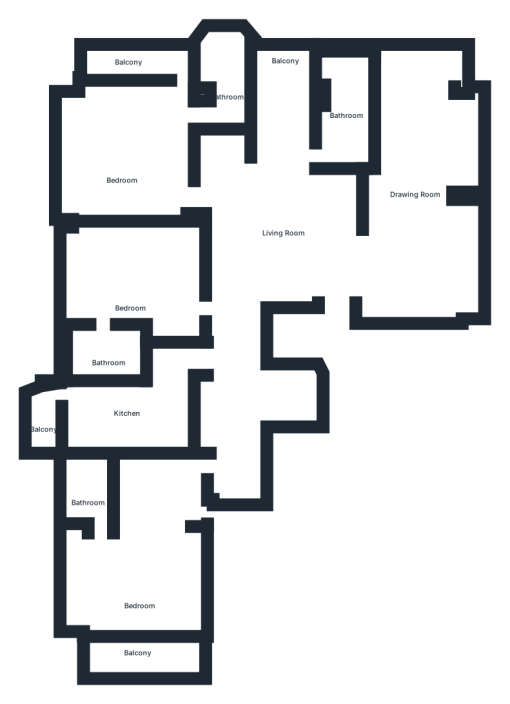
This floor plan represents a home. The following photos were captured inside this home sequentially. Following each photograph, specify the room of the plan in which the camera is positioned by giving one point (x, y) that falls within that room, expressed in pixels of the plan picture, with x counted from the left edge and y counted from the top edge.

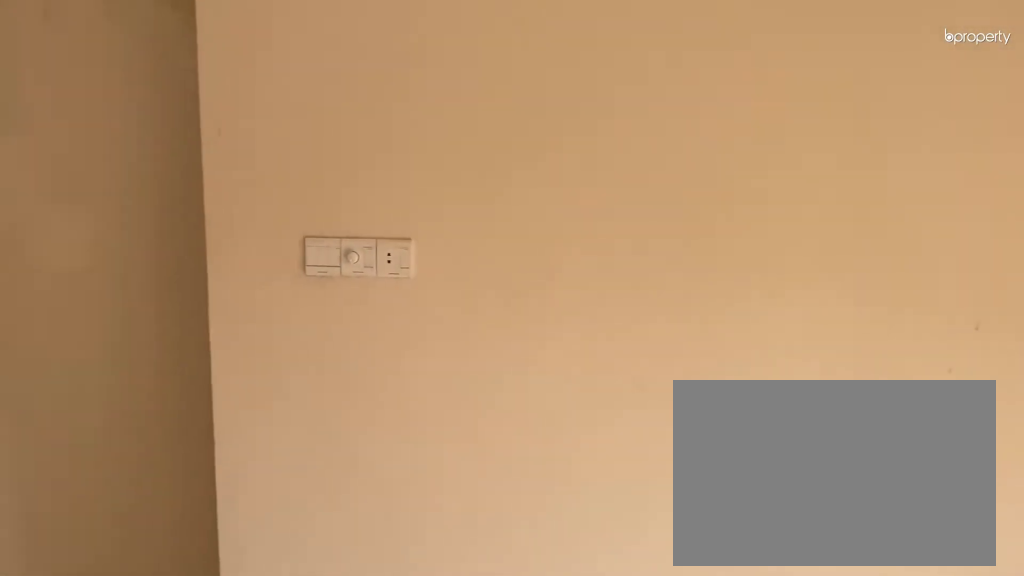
(414, 189)
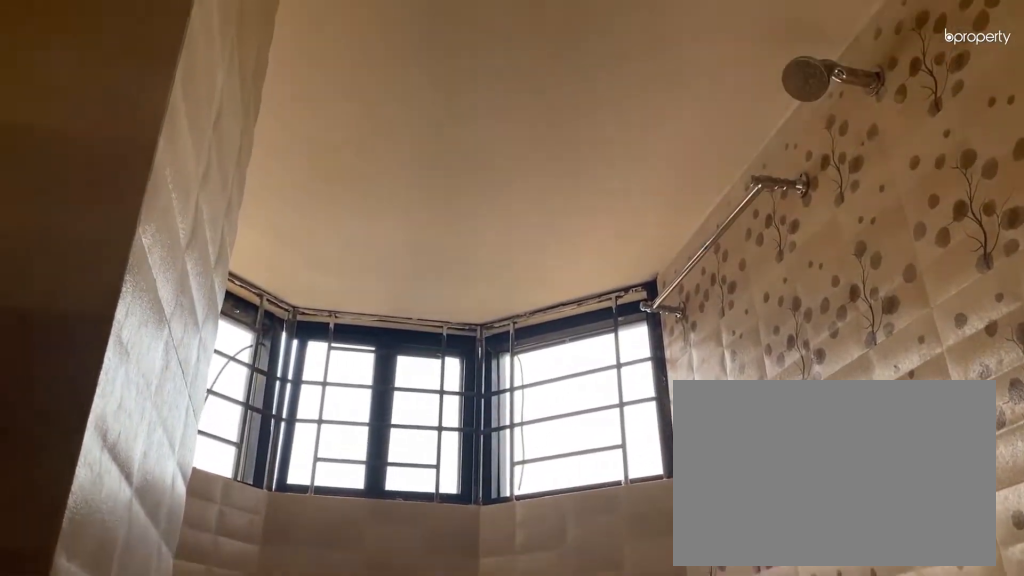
(231, 91)
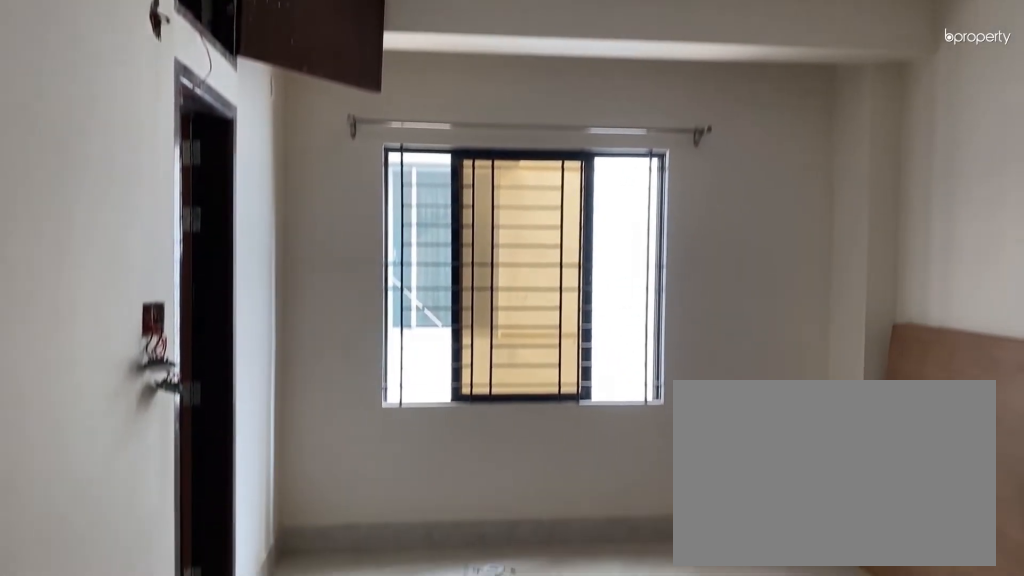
(130, 287)
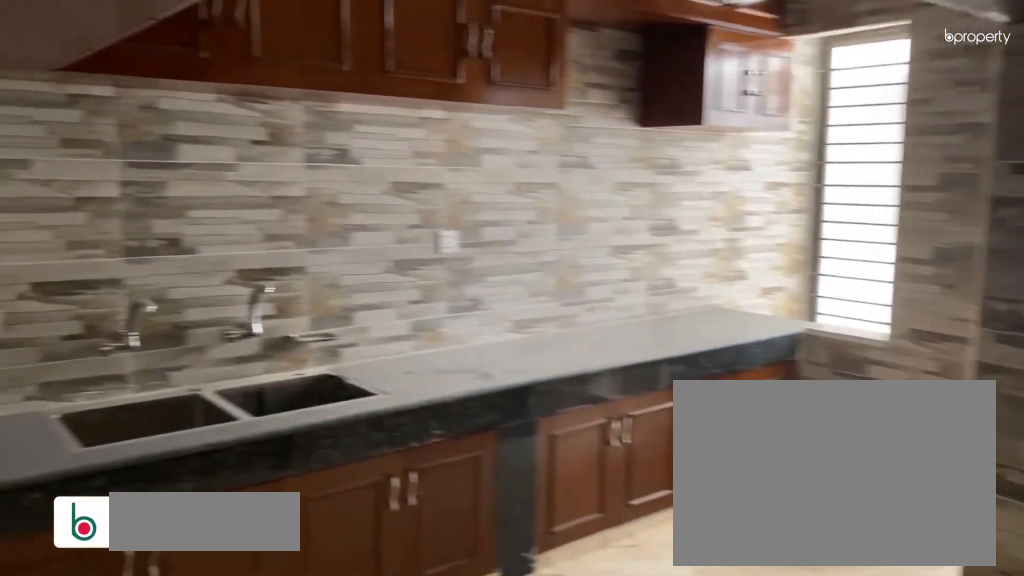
(124, 424)
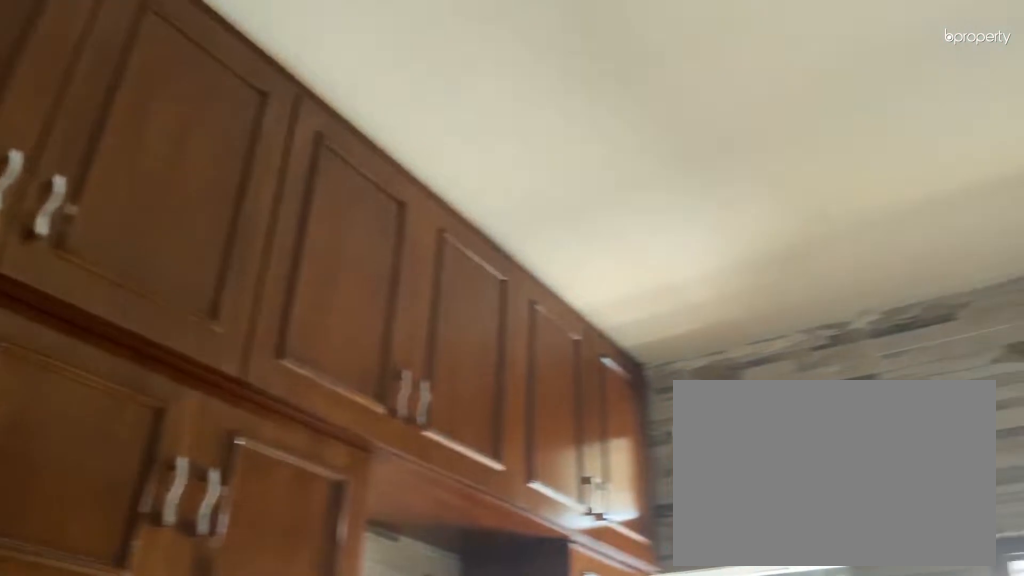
(122, 424)
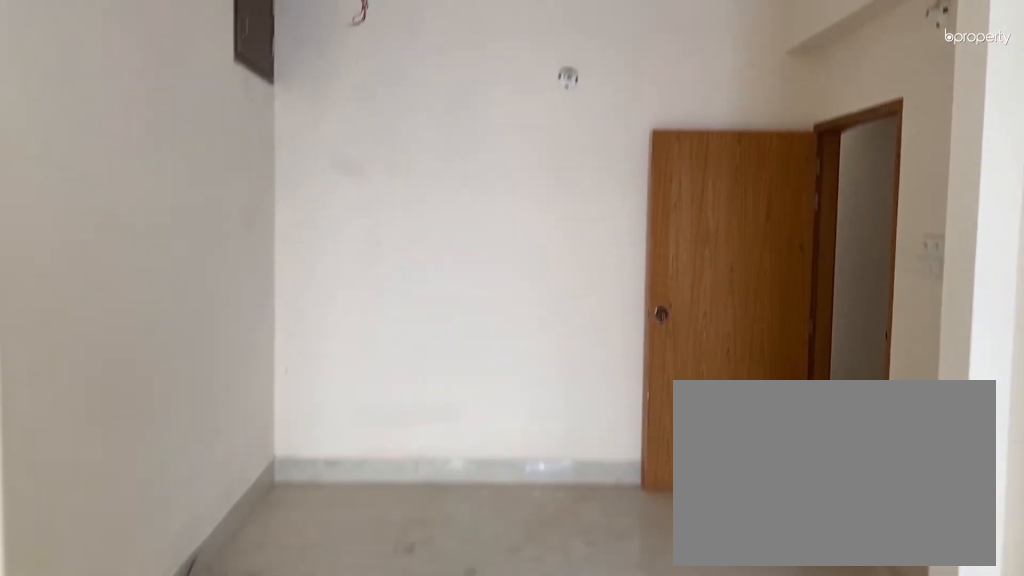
(140, 571)
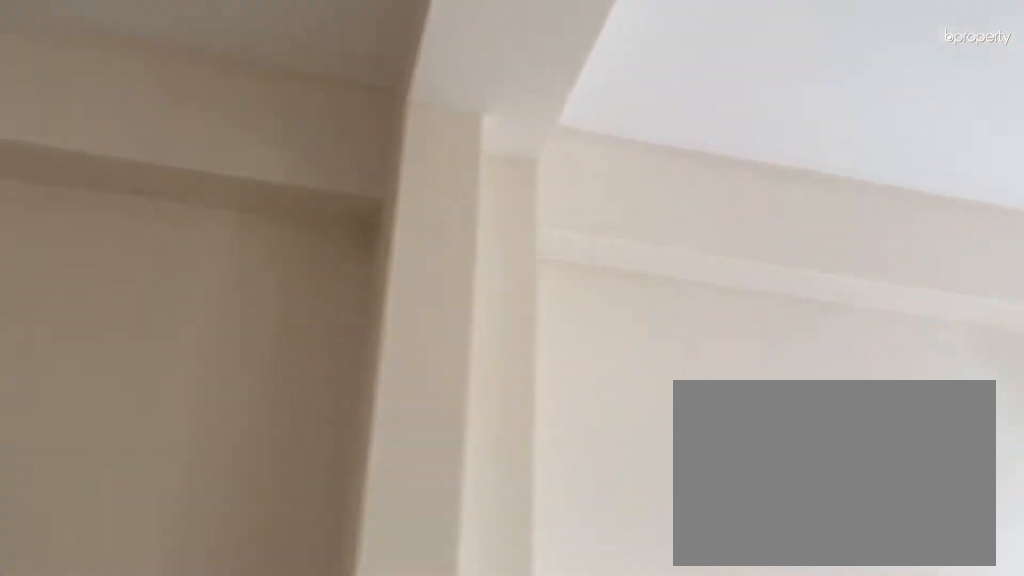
(140, 571)
